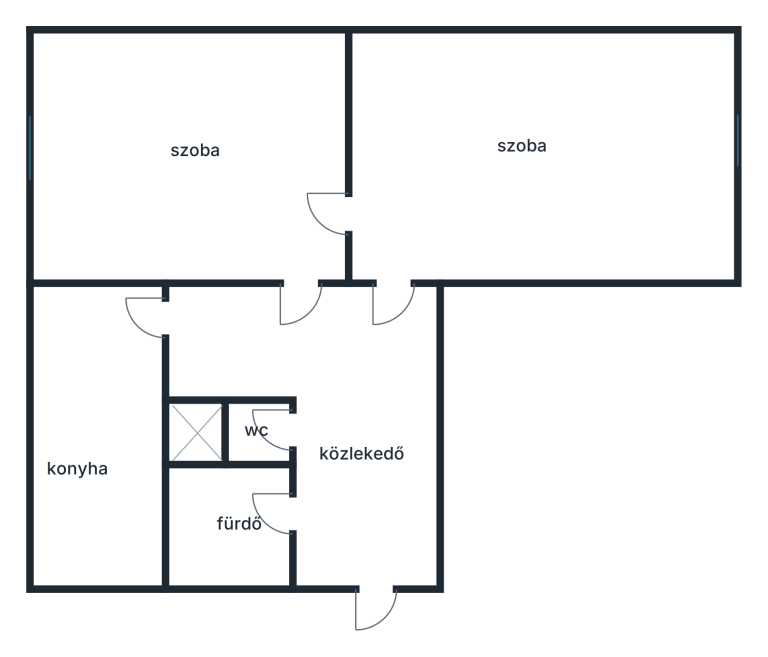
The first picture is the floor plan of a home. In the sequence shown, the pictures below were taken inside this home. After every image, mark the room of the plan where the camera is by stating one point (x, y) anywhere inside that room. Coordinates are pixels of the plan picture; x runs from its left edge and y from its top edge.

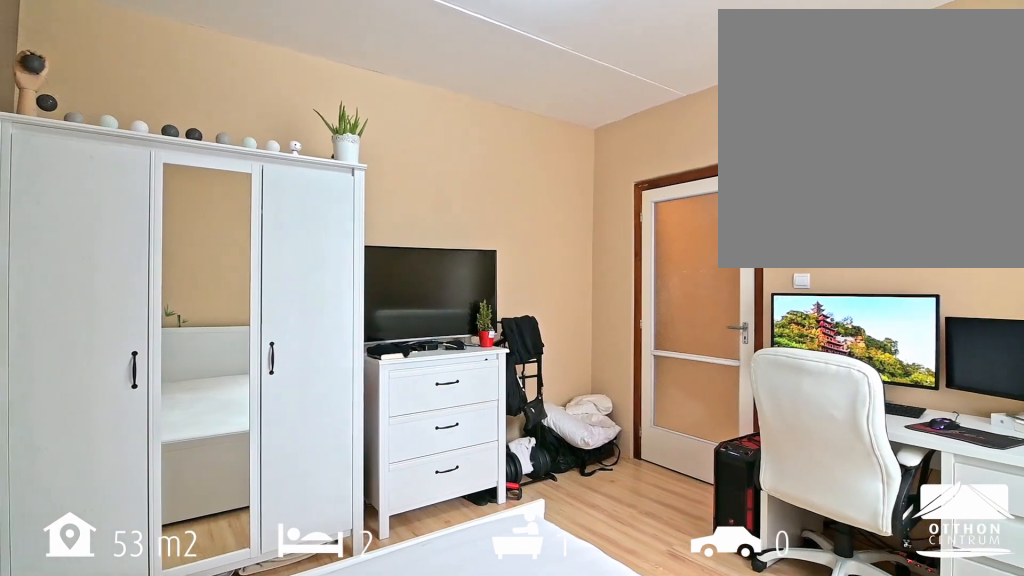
(186, 157)
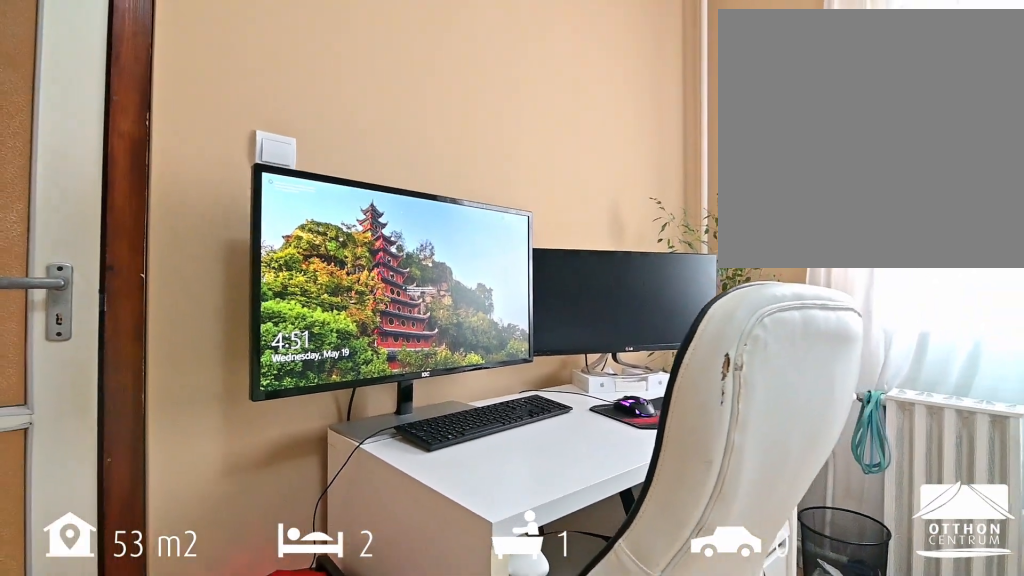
(186, 156)
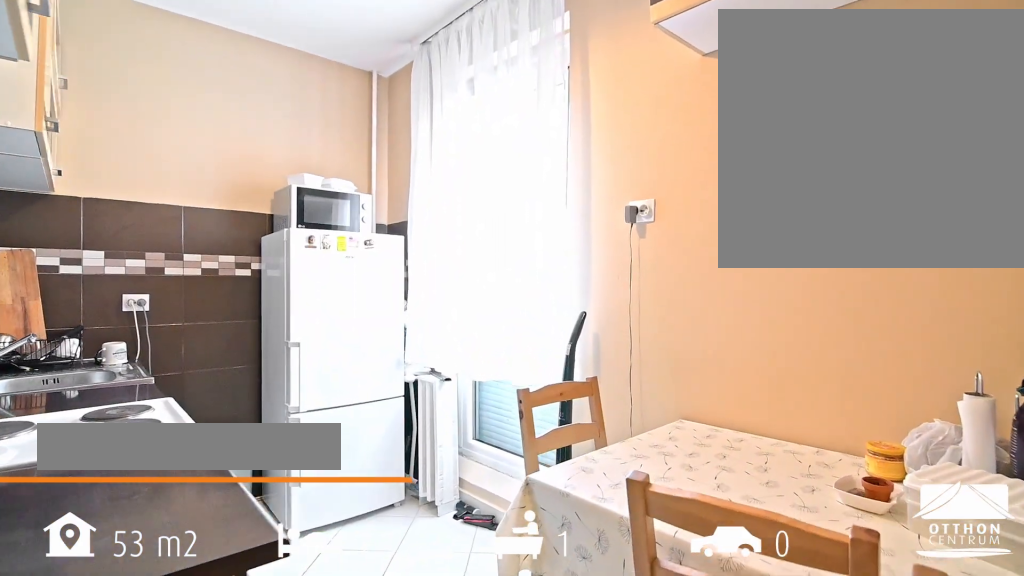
(97, 431)
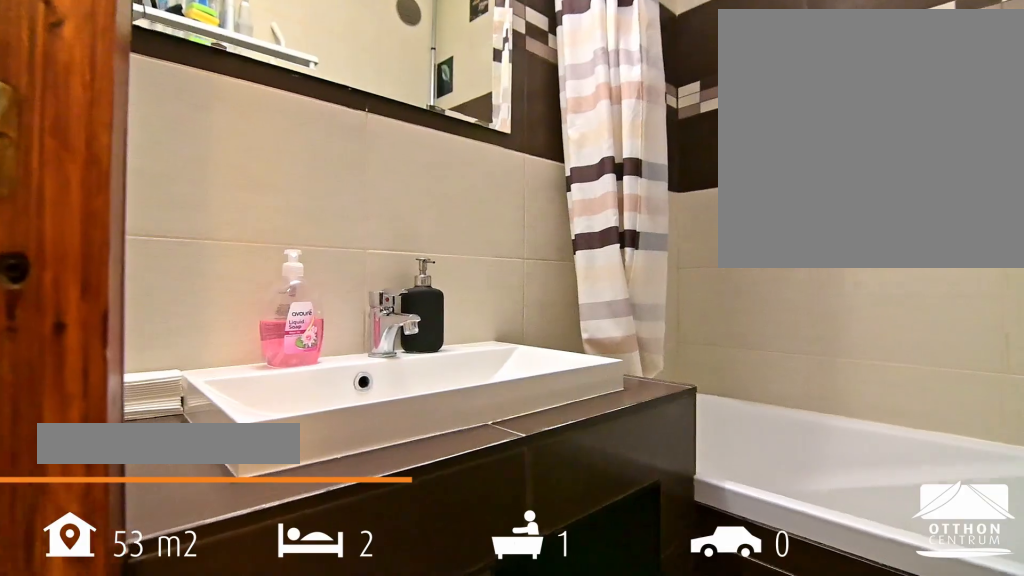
(230, 521)
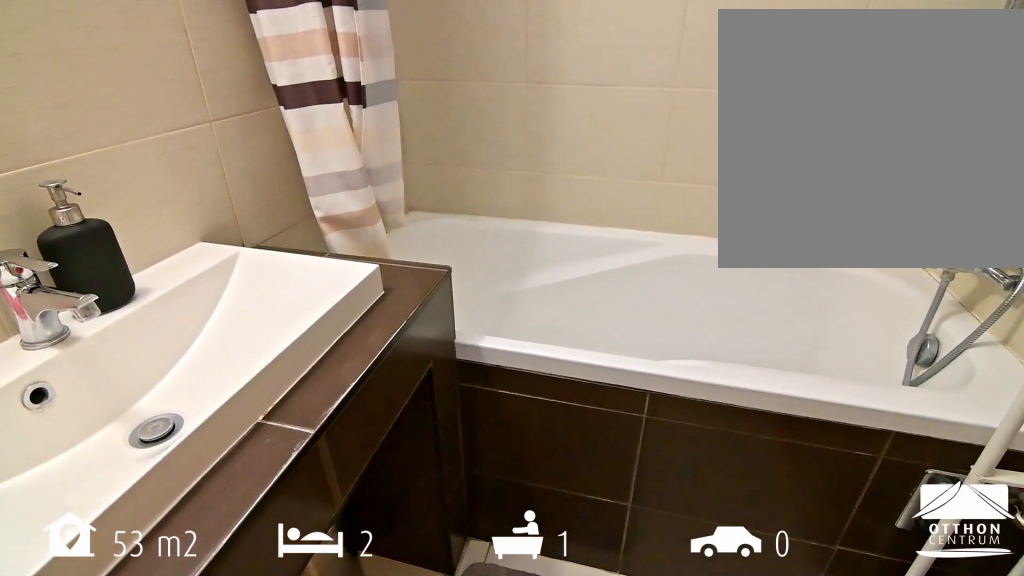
(230, 521)
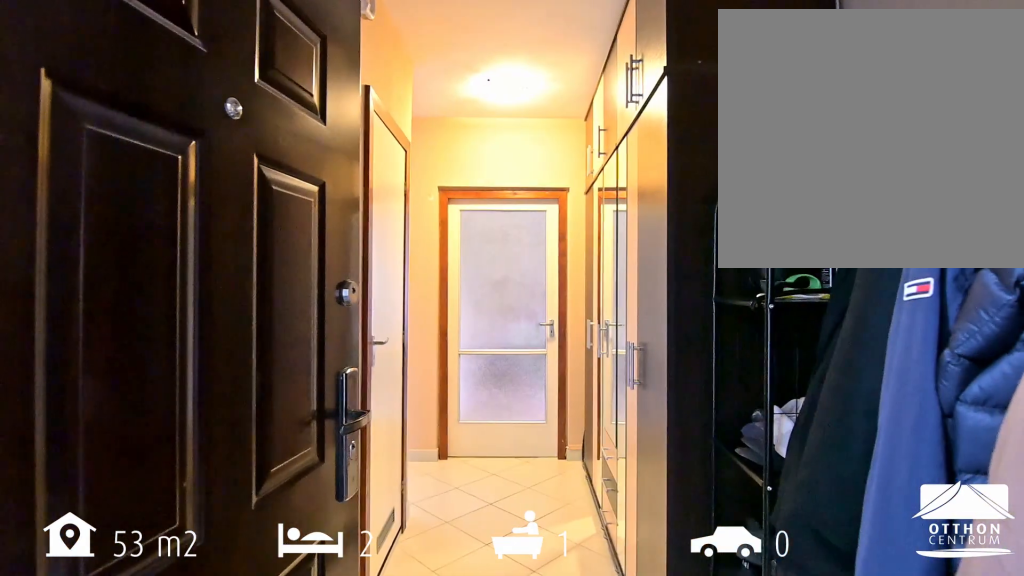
(358, 359)
